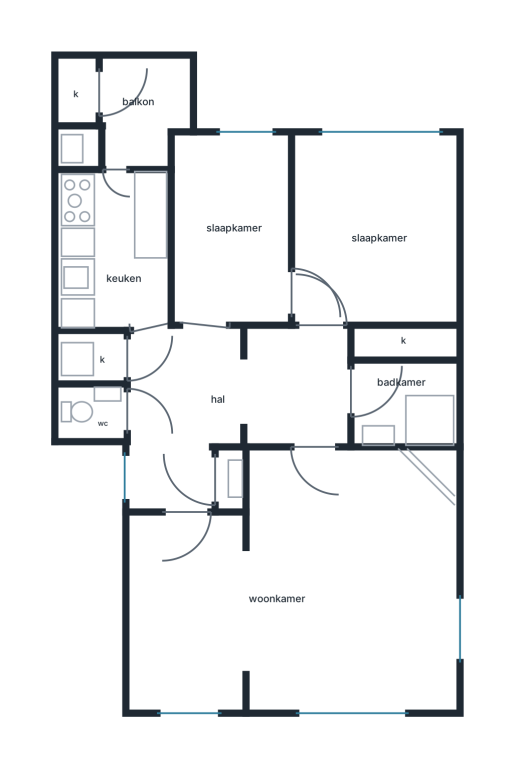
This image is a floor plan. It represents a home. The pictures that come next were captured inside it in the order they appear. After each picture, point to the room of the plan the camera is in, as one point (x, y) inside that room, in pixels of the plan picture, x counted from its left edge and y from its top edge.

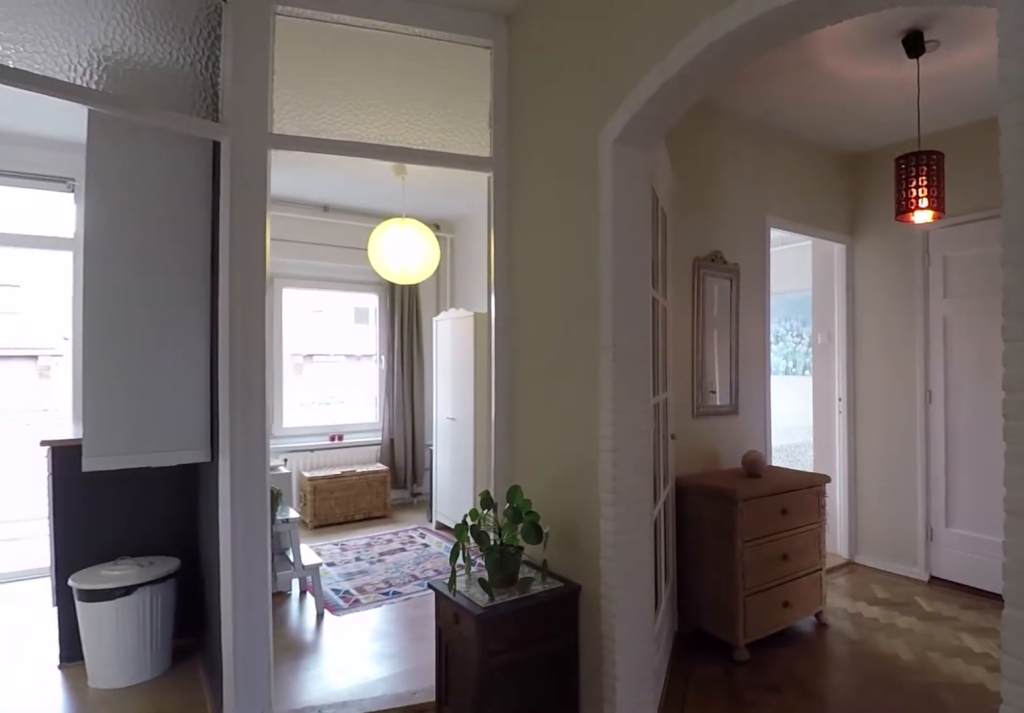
(132, 374)
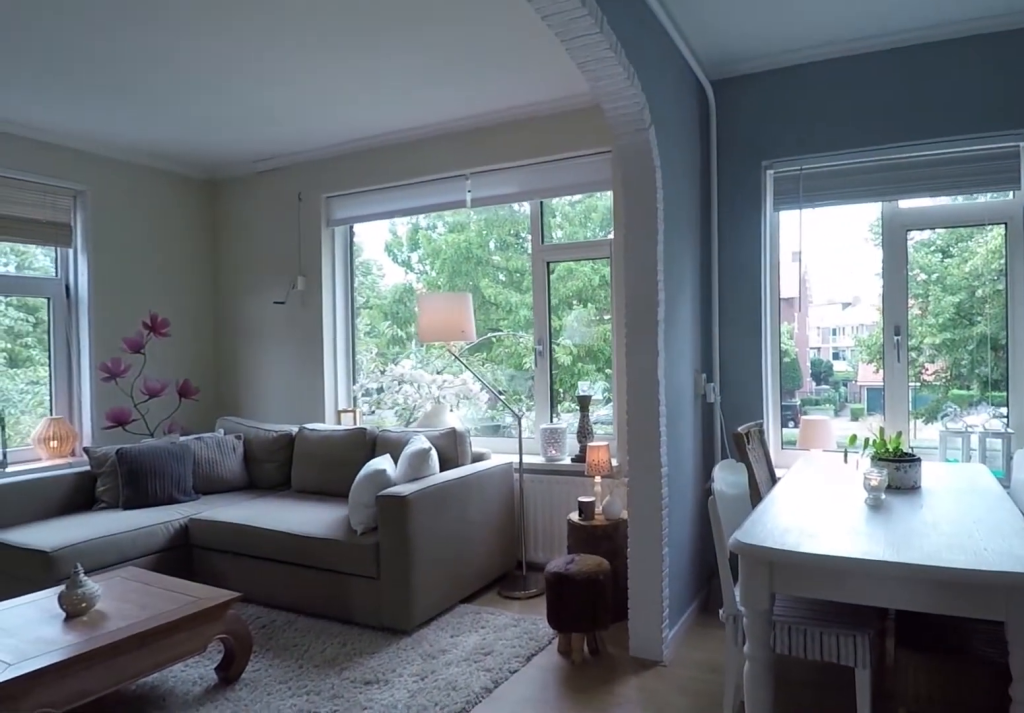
(302, 587)
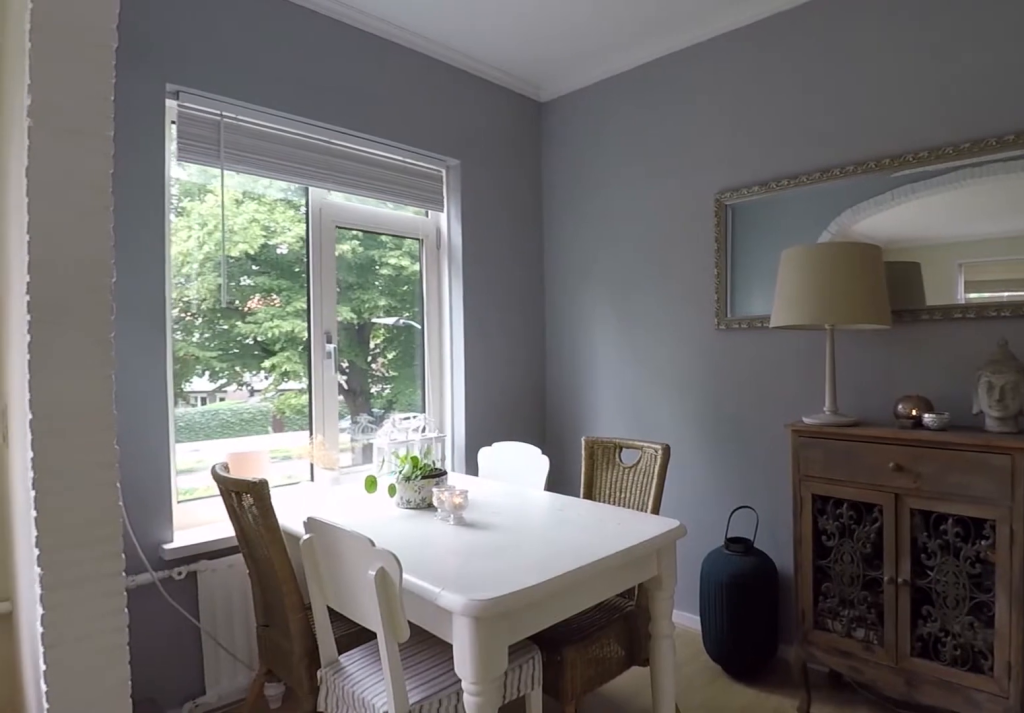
(302, 587)
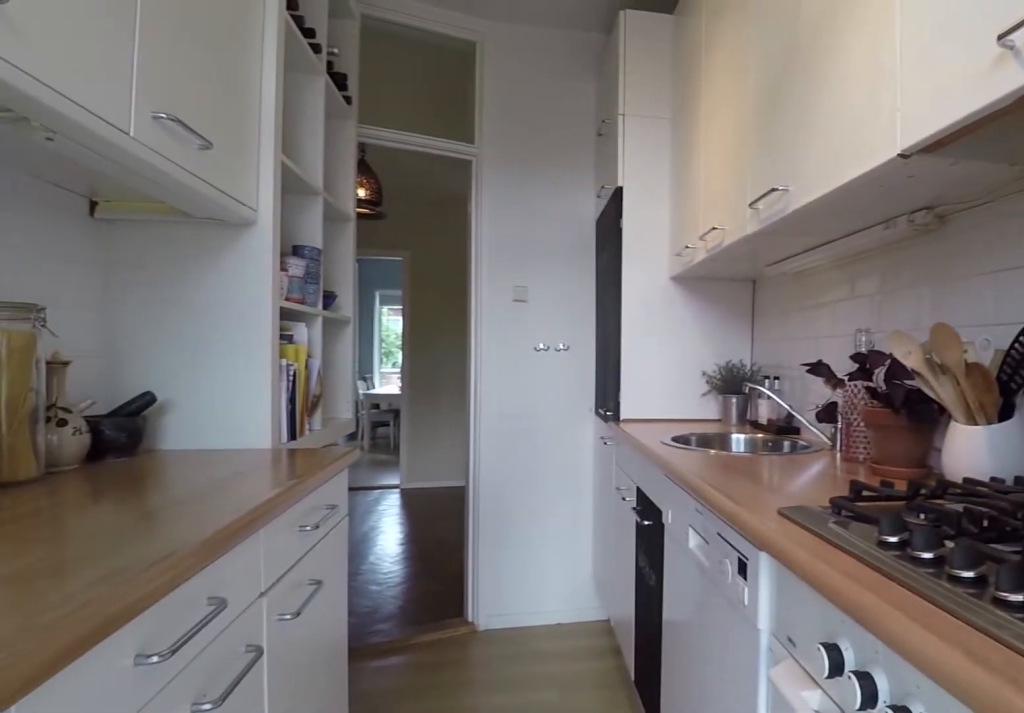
(114, 248)
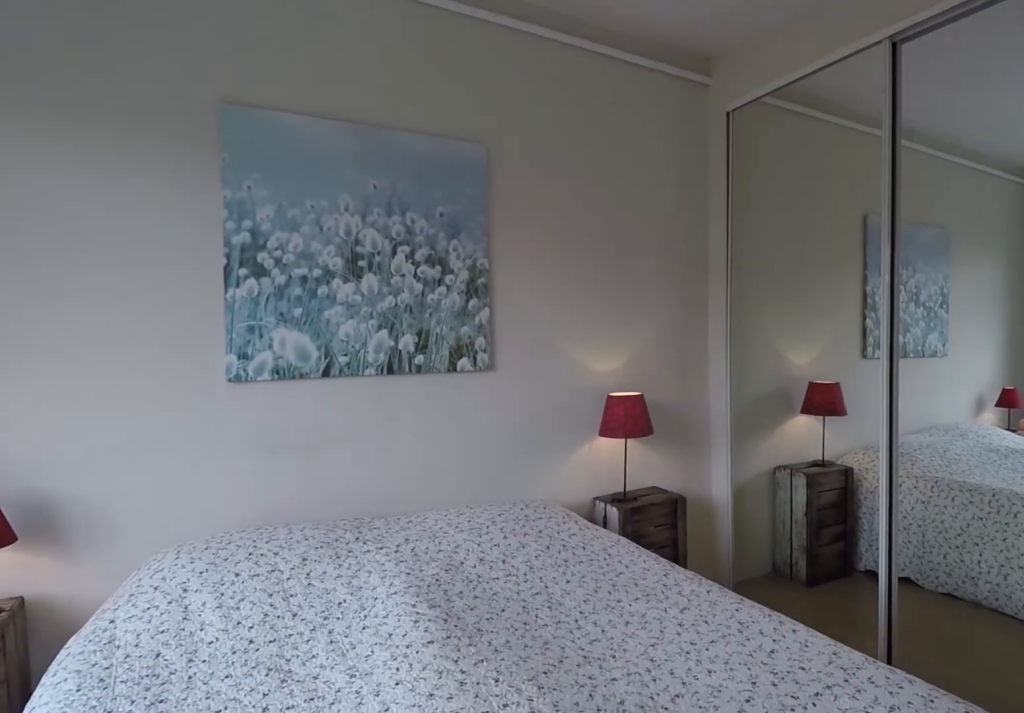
(372, 230)
